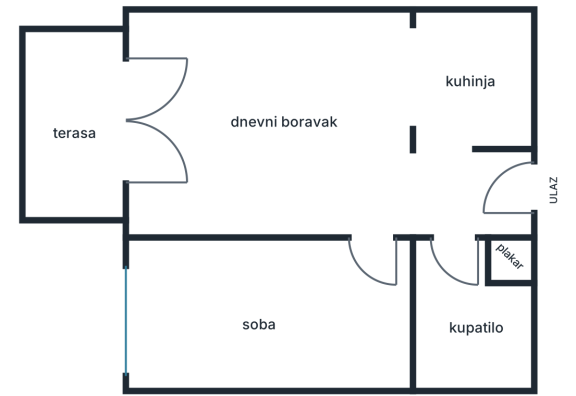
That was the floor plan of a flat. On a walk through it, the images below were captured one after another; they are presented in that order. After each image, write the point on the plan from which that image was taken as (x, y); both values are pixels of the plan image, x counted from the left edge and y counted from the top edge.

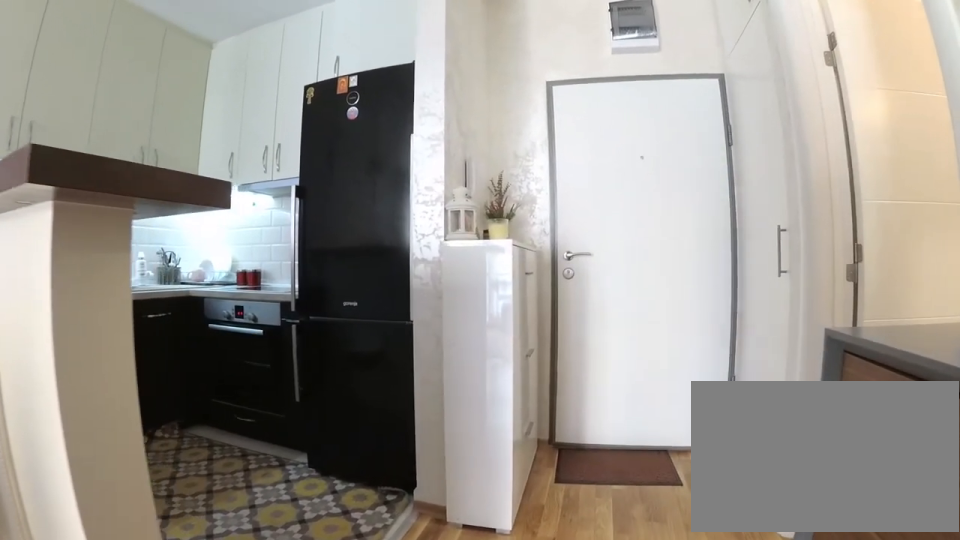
(388, 190)
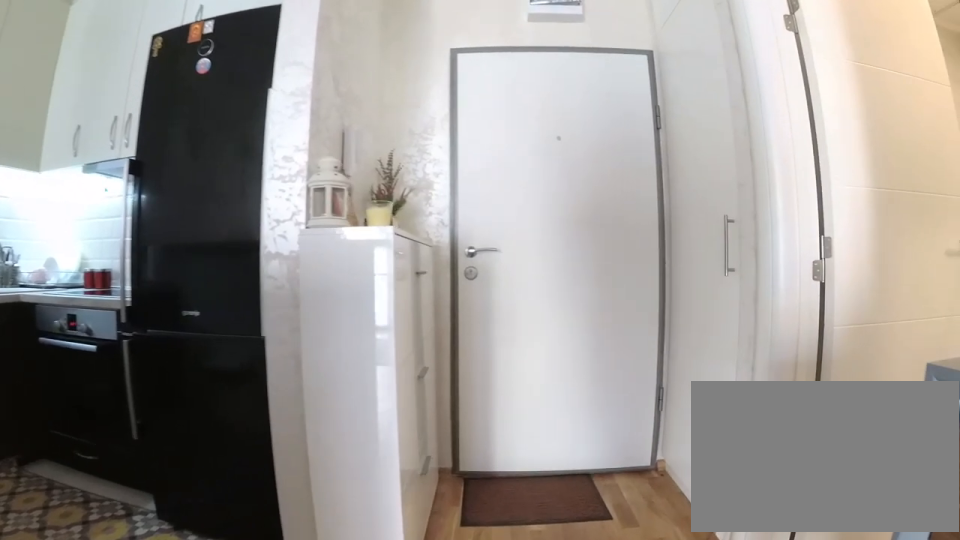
(417, 188)
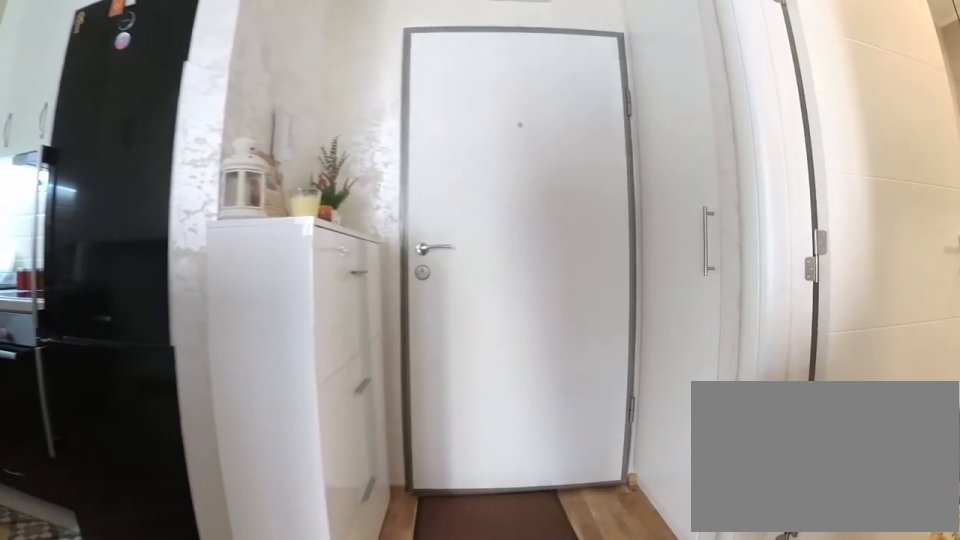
(427, 188)
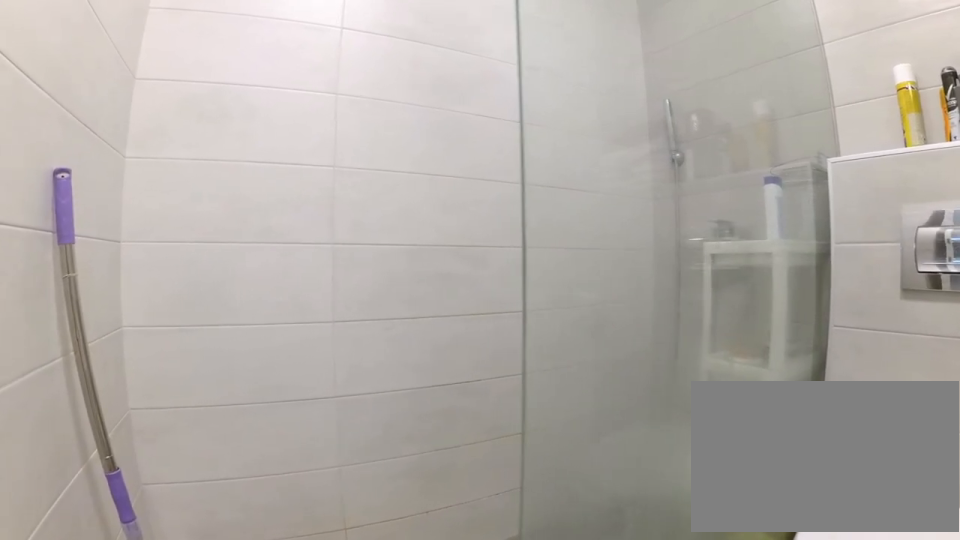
(462, 324)
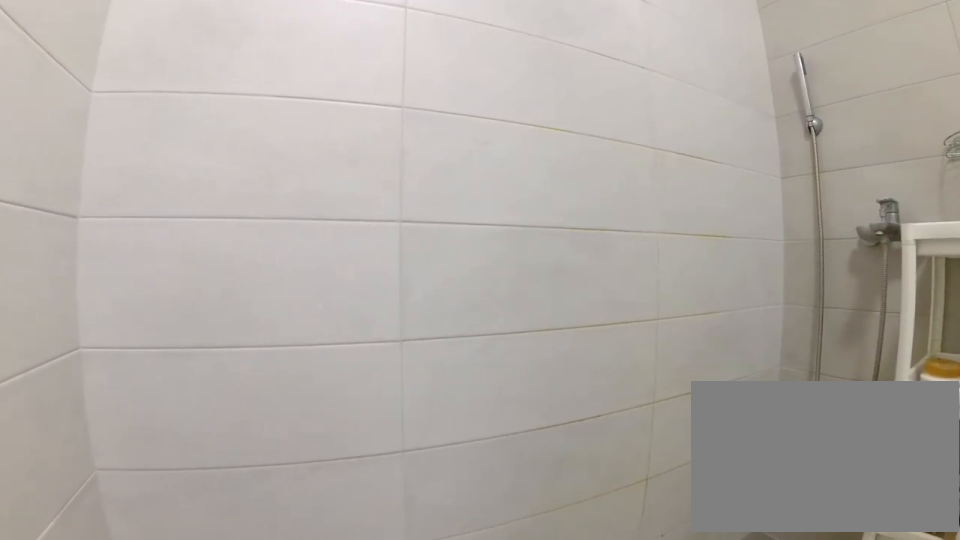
(490, 318)
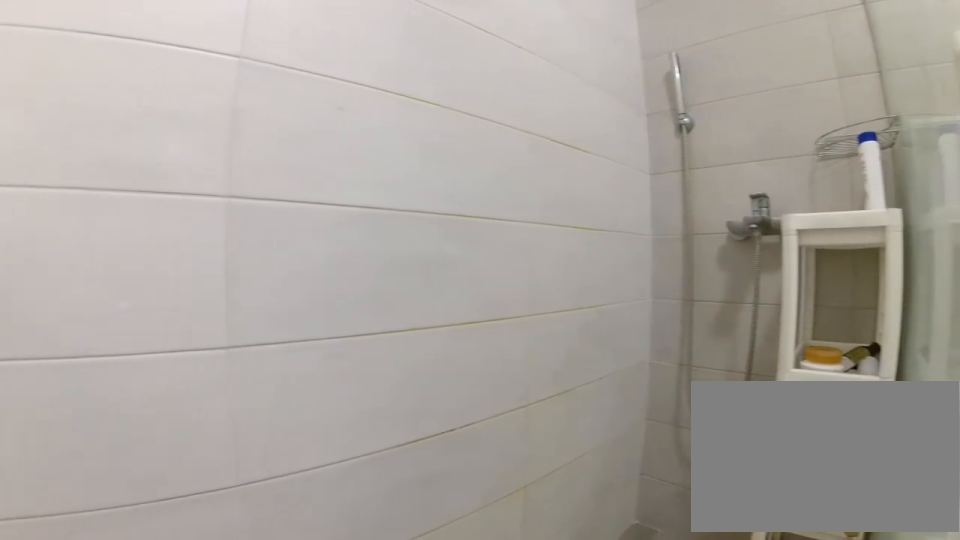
(501, 313)
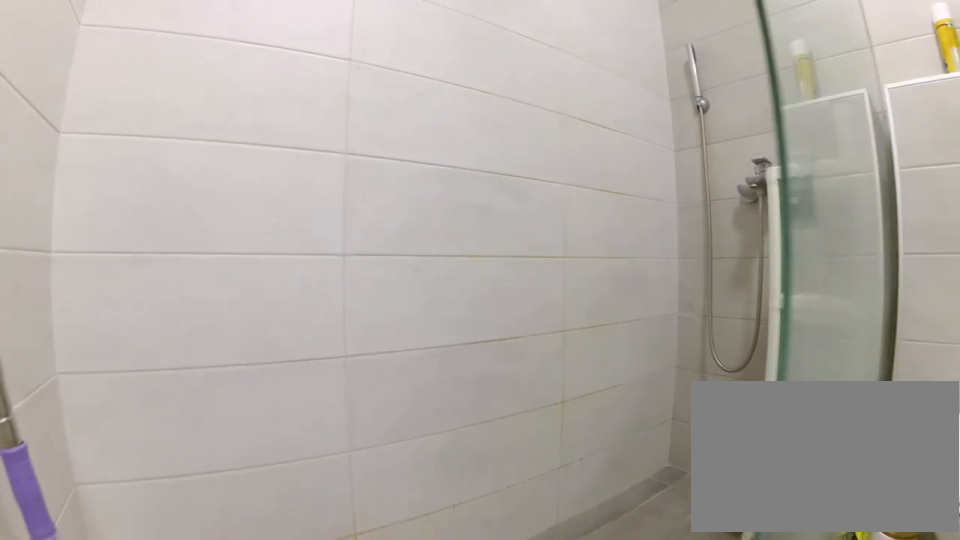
(476, 325)
